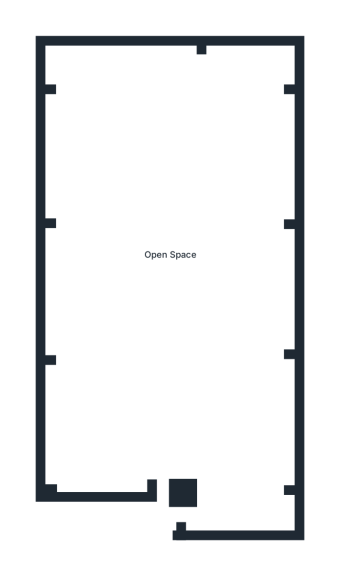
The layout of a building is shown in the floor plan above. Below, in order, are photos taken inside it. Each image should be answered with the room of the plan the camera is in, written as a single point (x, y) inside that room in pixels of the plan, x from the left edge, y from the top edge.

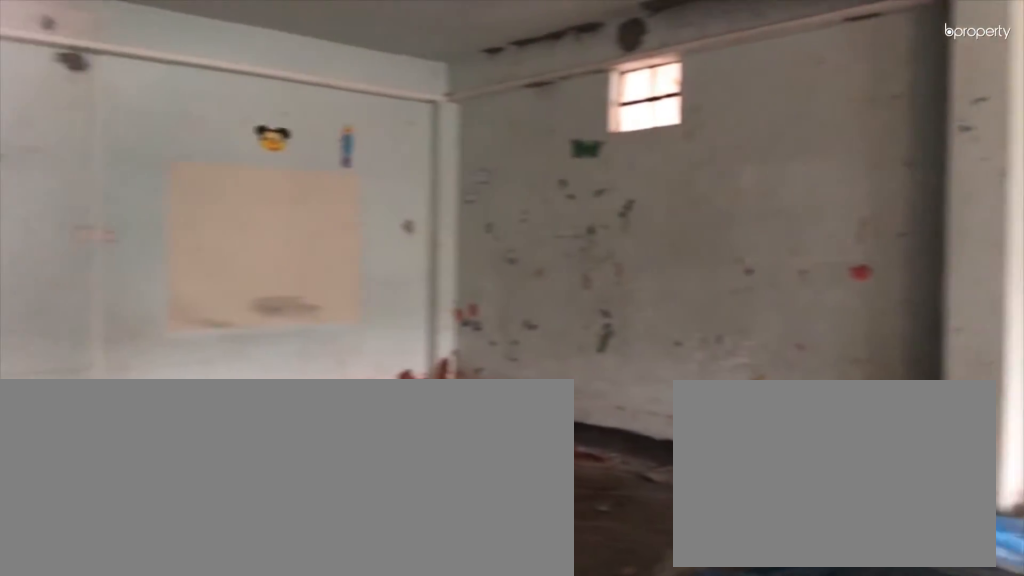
(96, 336)
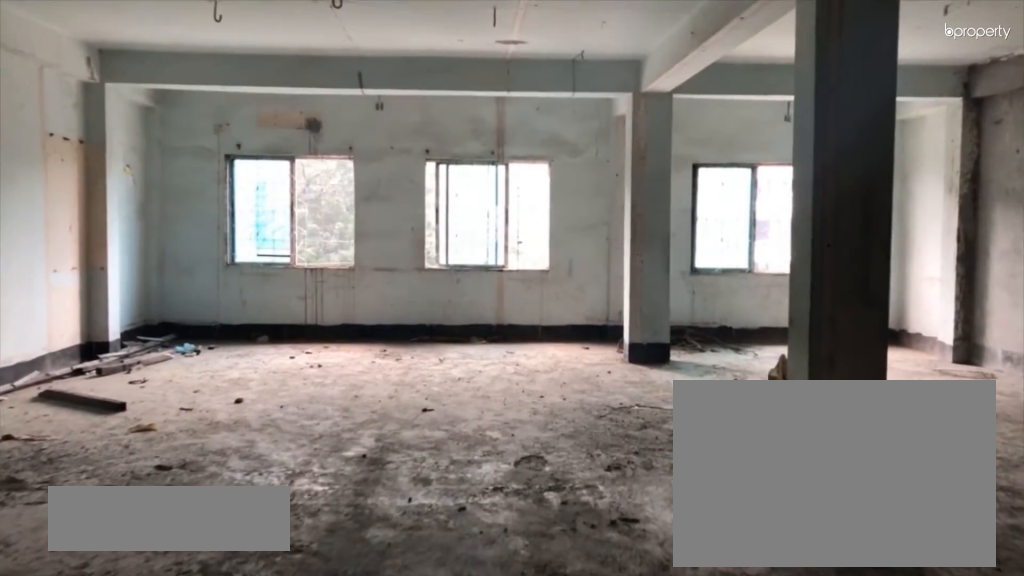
(100, 336)
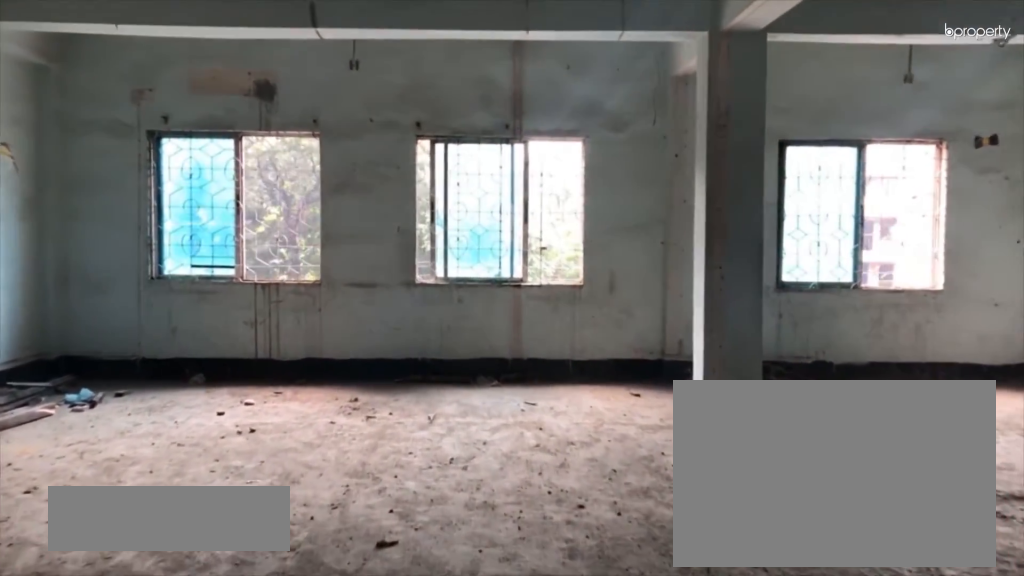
(107, 166)
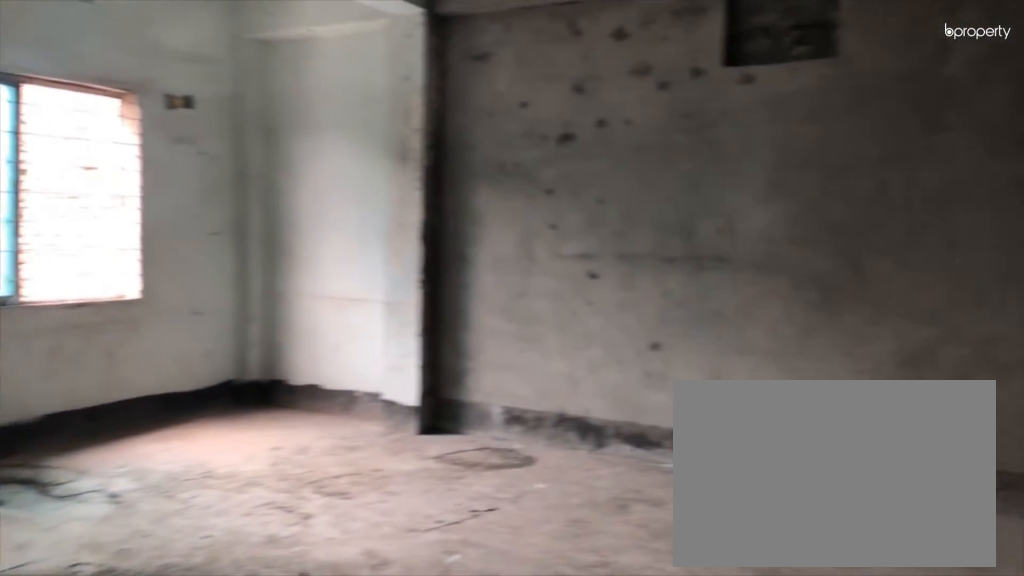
(227, 184)
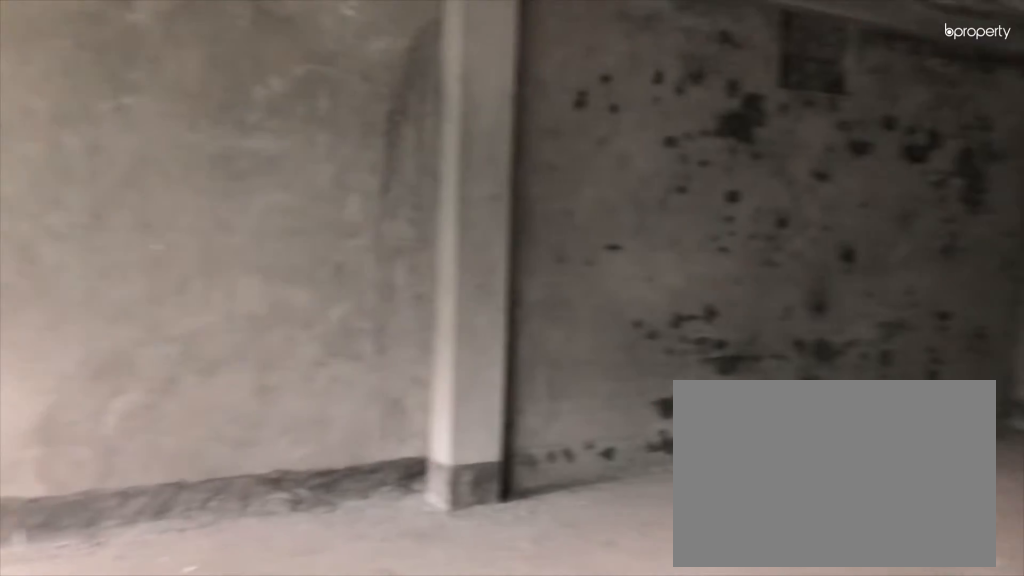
(227, 184)
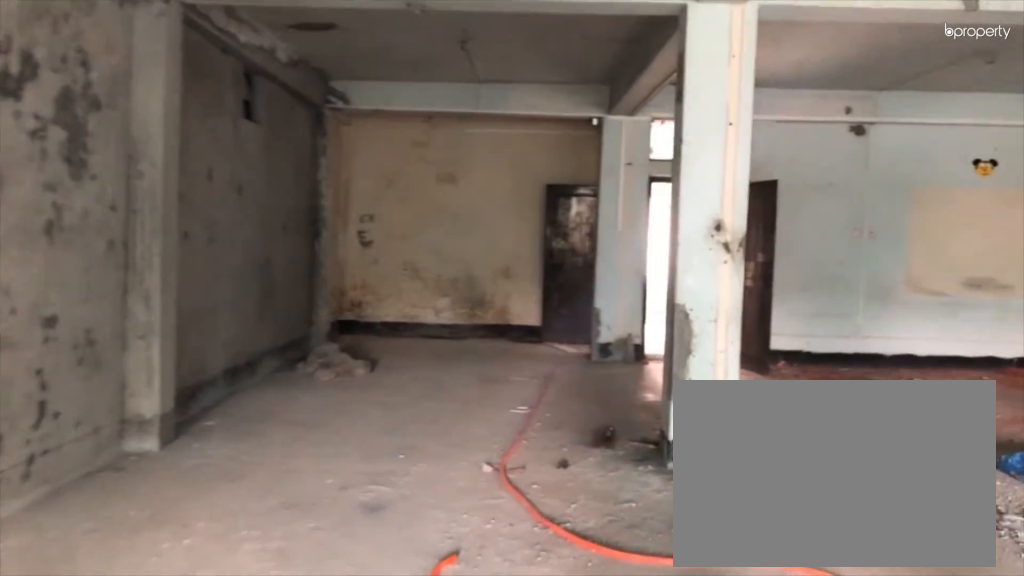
(243, 334)
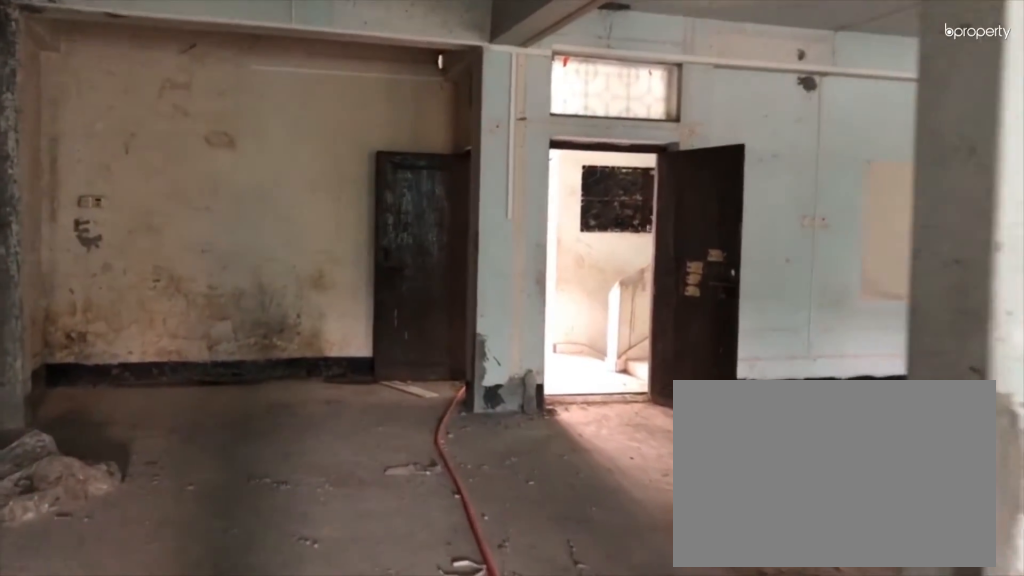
(247, 433)
